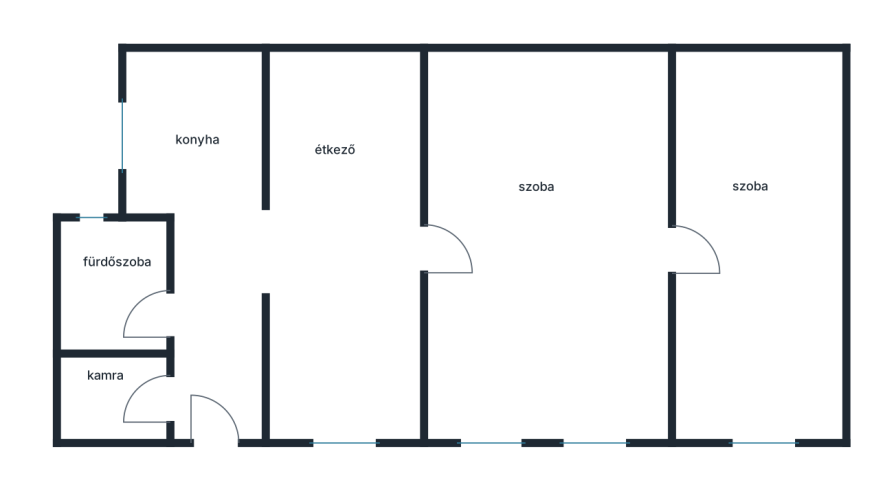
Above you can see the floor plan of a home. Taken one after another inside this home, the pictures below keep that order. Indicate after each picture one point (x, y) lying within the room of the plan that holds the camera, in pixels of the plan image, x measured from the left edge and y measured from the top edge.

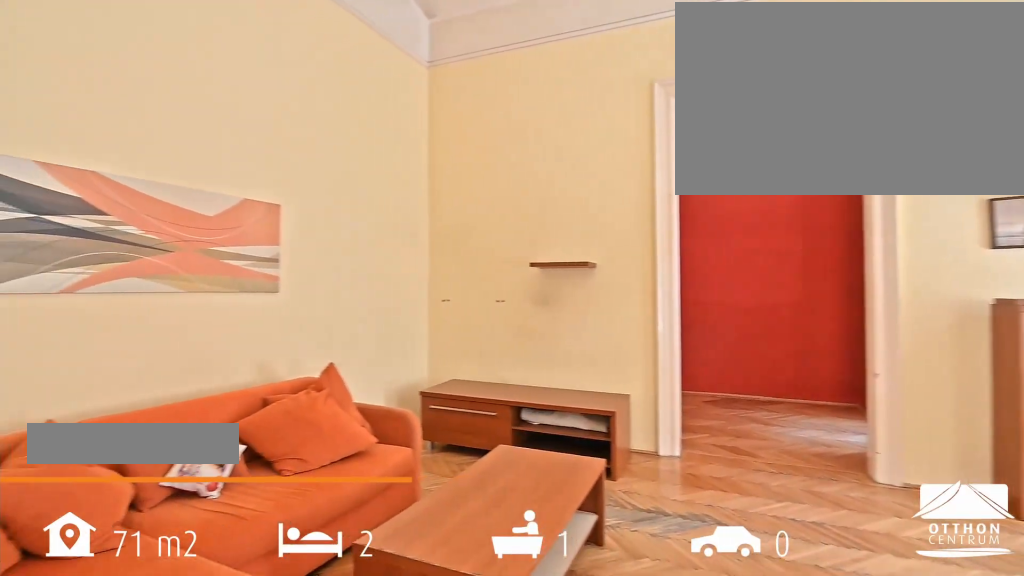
(550, 253)
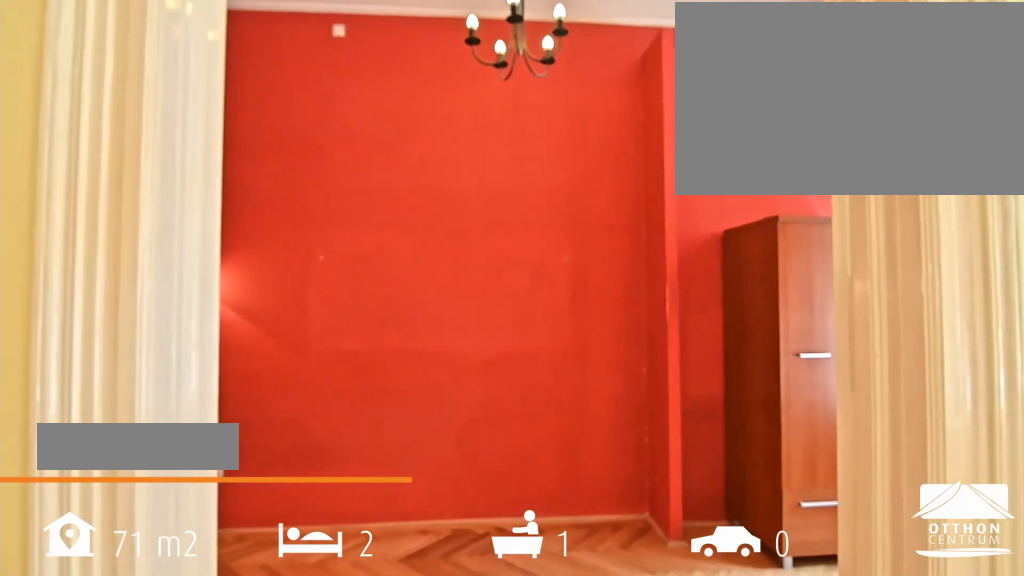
(760, 262)
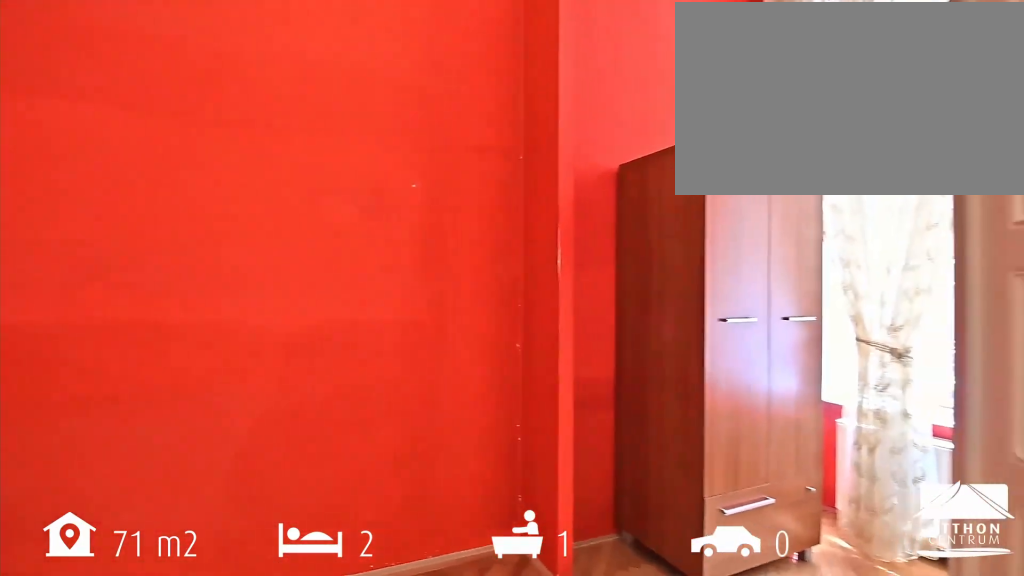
(760, 262)
